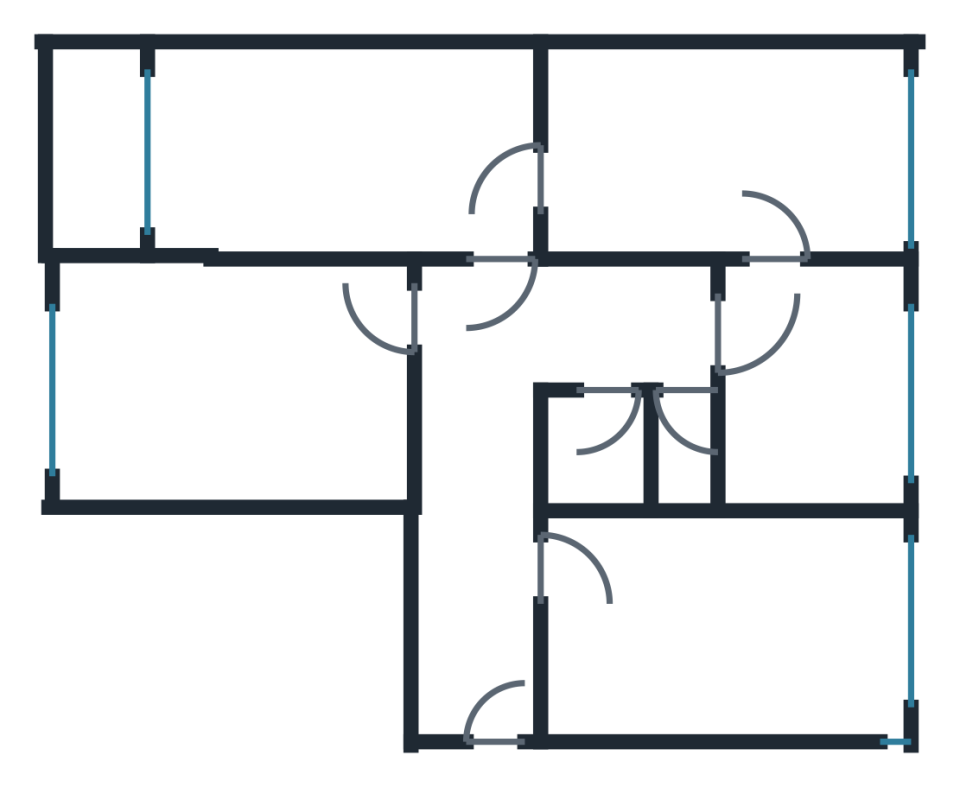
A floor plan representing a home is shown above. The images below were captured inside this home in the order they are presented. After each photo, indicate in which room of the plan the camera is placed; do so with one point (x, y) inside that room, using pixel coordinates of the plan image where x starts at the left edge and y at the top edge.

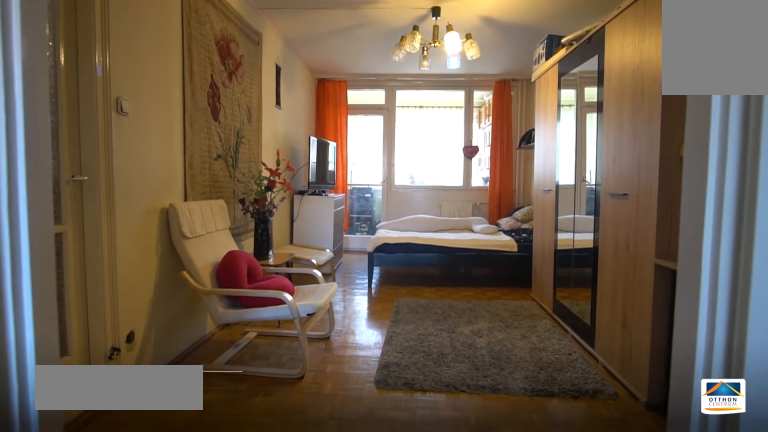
(300, 182)
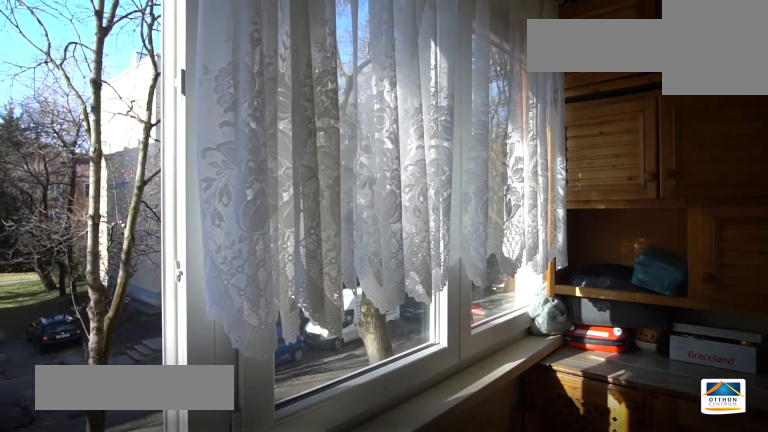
(106, 169)
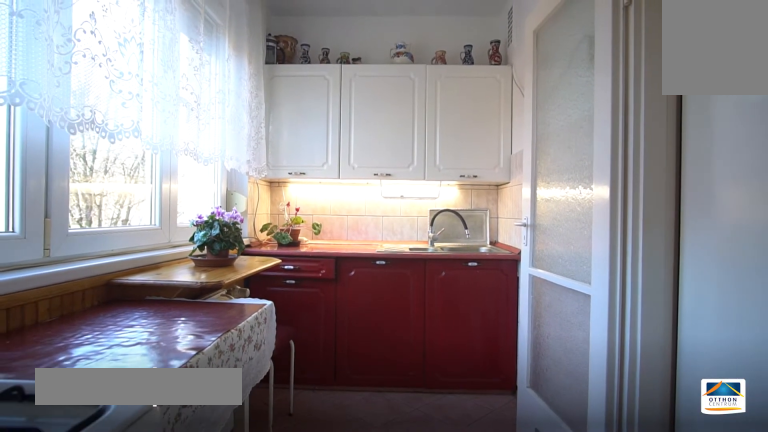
(825, 404)
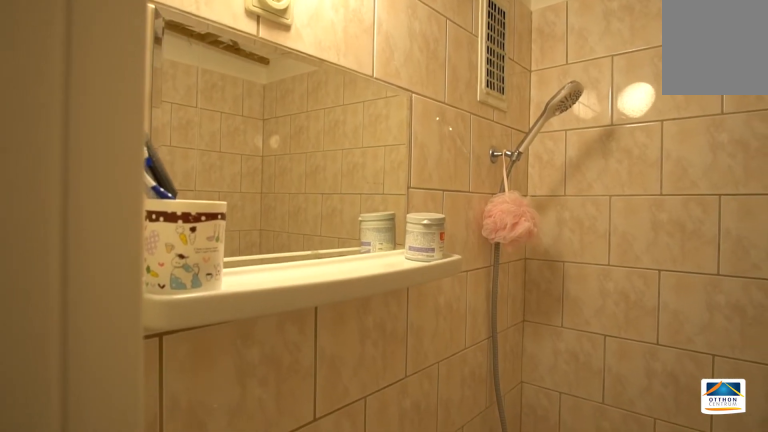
(590, 459)
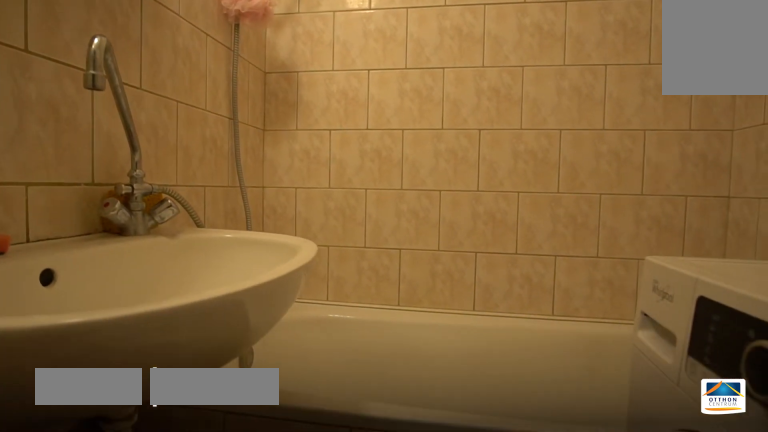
(590, 459)
